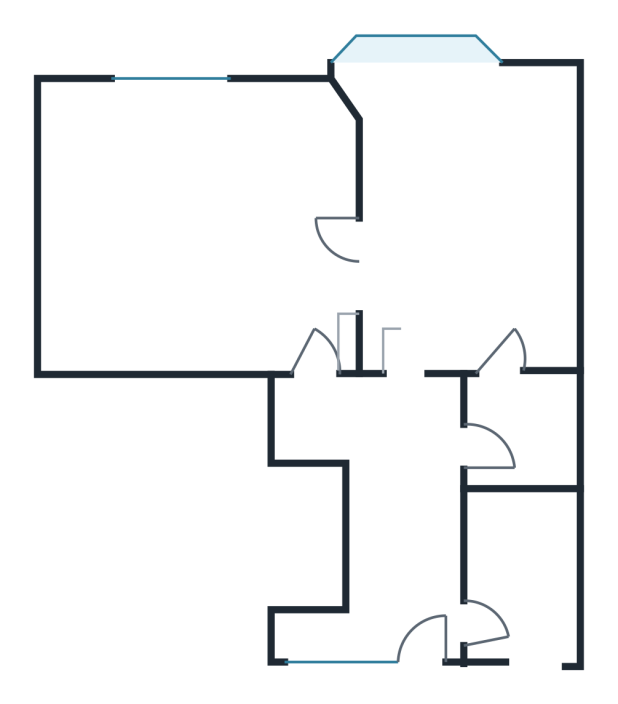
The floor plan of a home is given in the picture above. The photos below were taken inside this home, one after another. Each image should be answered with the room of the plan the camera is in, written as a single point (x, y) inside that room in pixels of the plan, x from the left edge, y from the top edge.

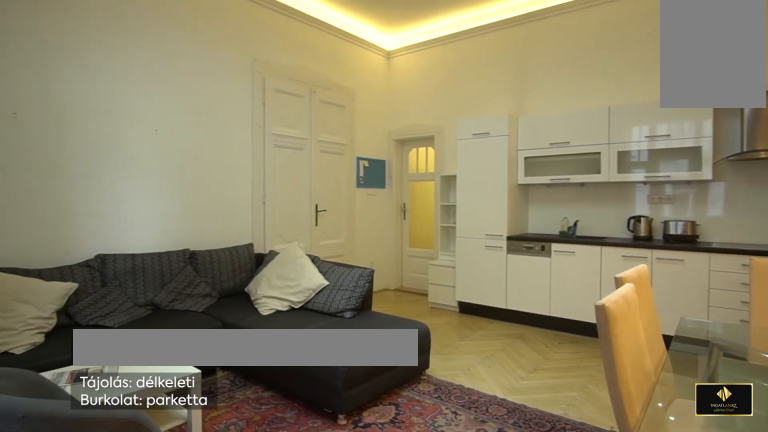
(206, 254)
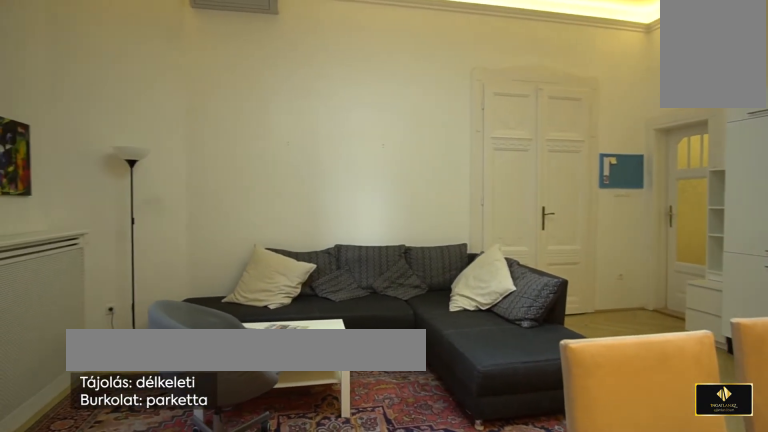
(205, 254)
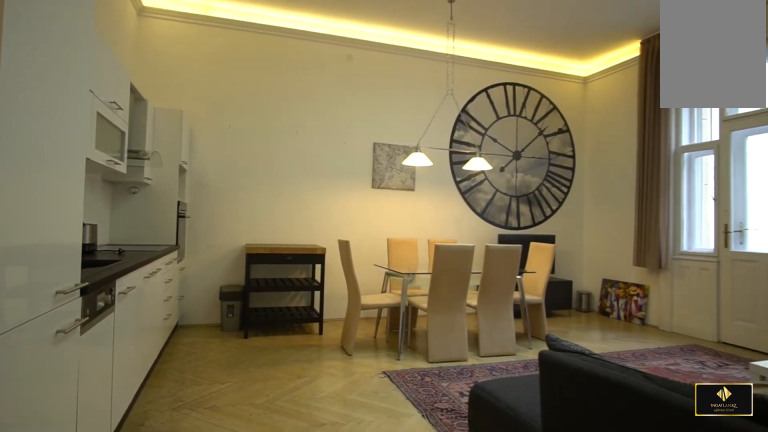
(198, 270)
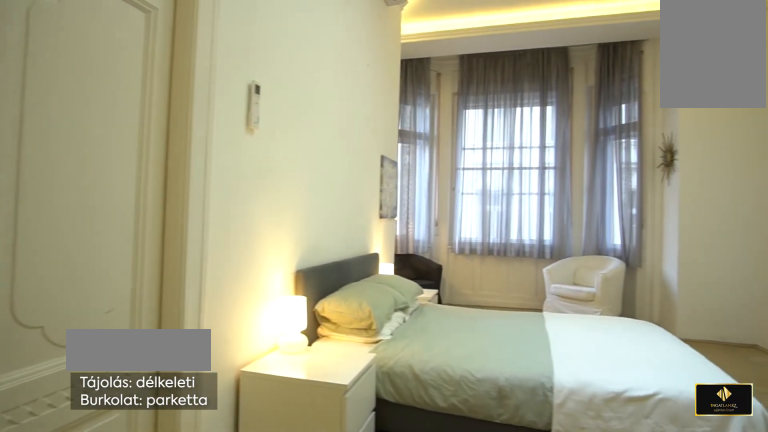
(482, 216)
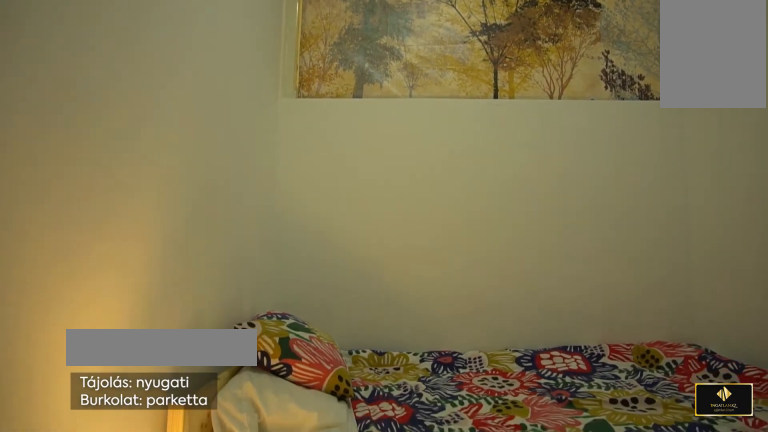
(530, 559)
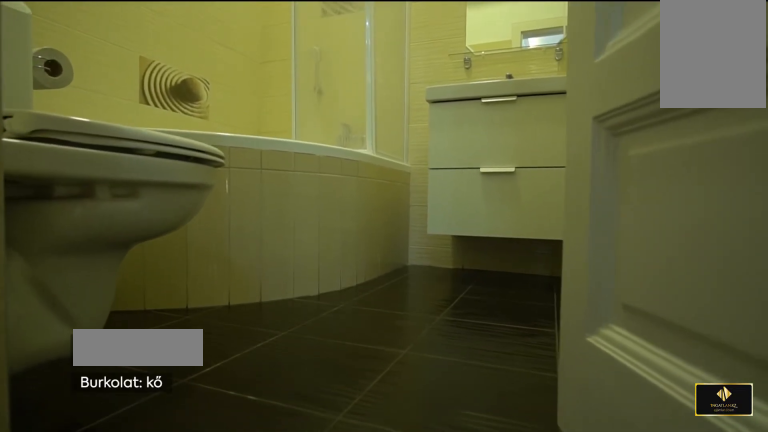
(530, 425)
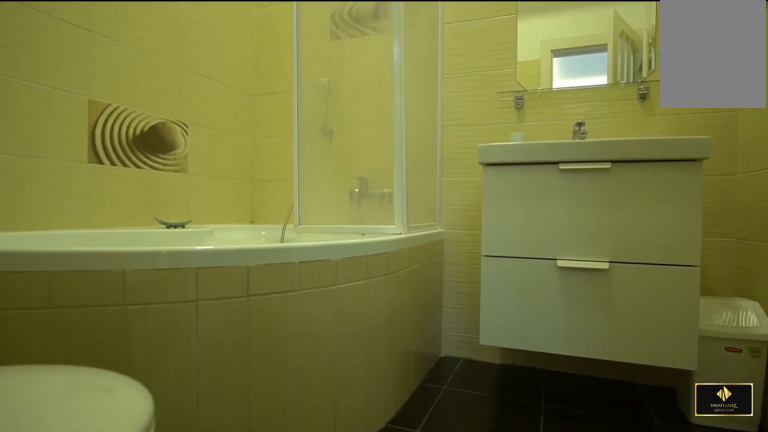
(530, 426)
